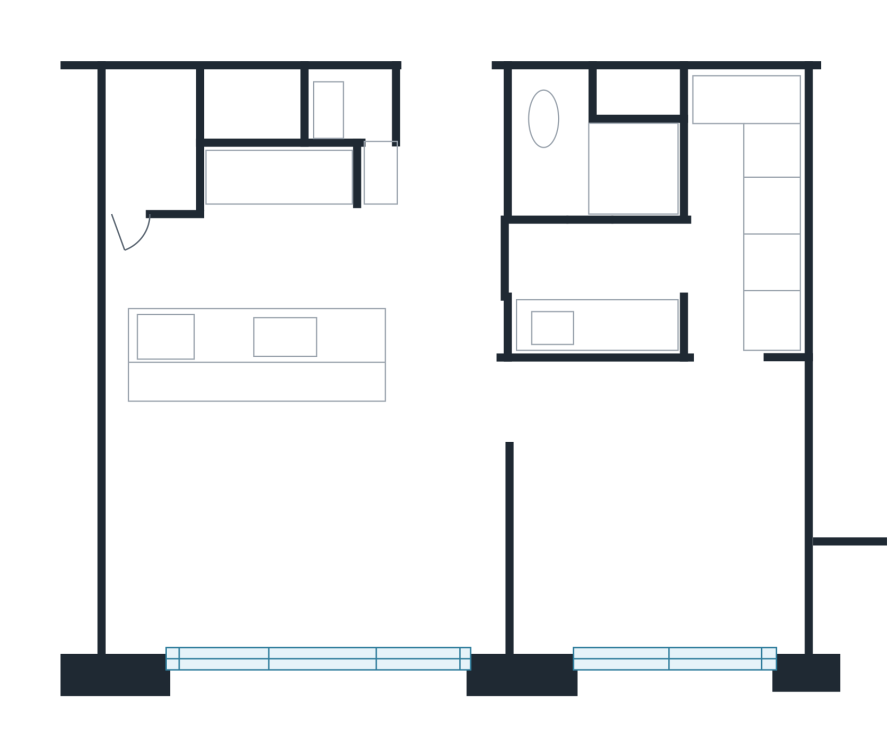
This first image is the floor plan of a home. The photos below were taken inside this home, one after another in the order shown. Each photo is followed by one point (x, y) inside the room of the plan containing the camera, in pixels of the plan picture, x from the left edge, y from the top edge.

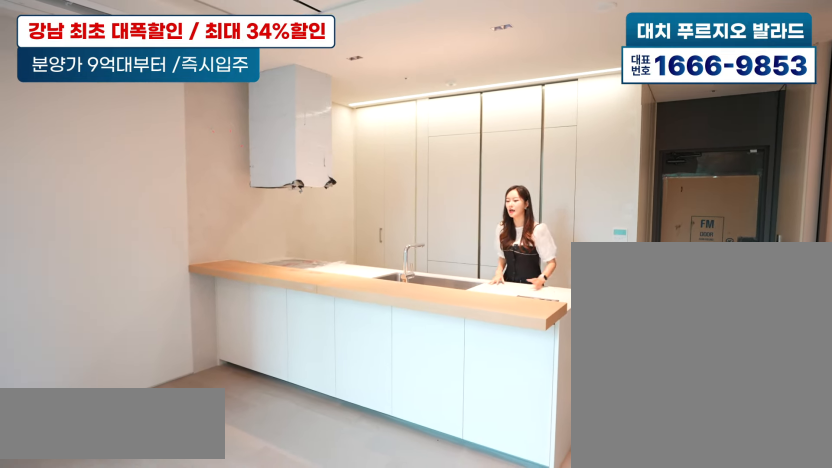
(263, 243)
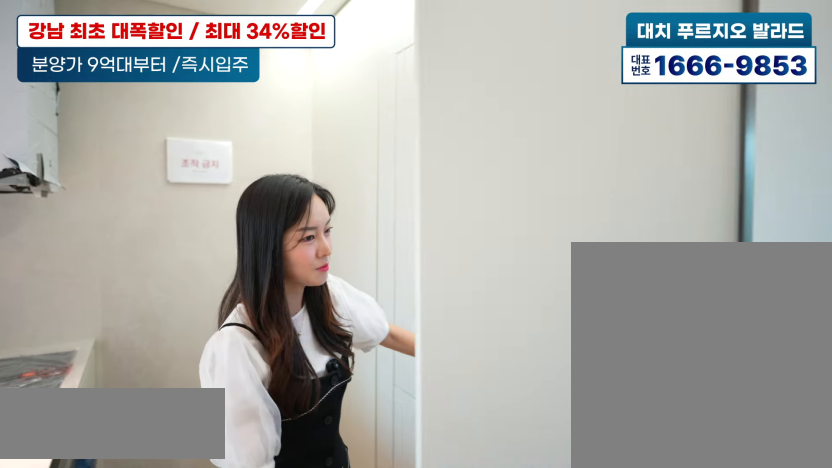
(266, 245)
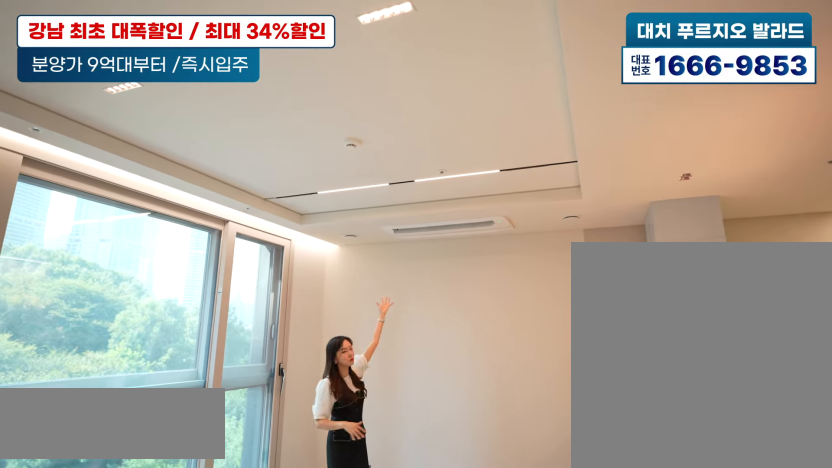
(294, 530)
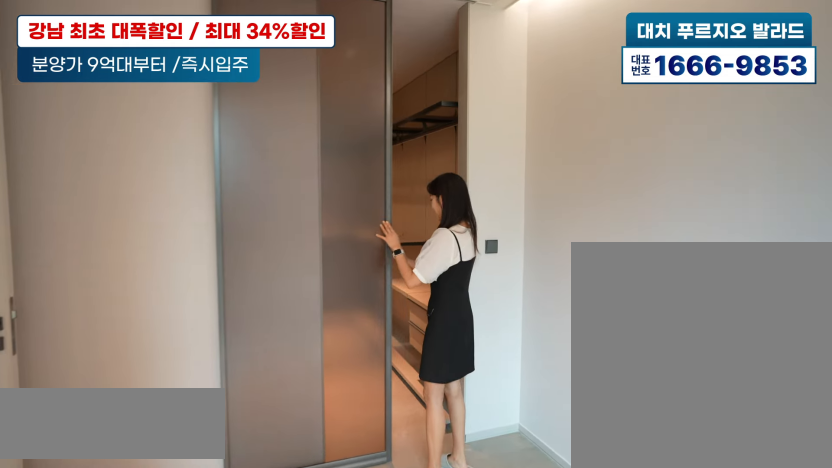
(667, 526)
